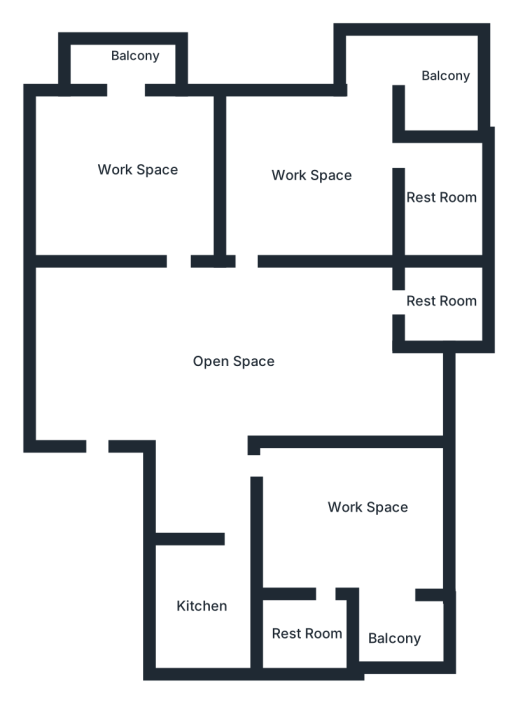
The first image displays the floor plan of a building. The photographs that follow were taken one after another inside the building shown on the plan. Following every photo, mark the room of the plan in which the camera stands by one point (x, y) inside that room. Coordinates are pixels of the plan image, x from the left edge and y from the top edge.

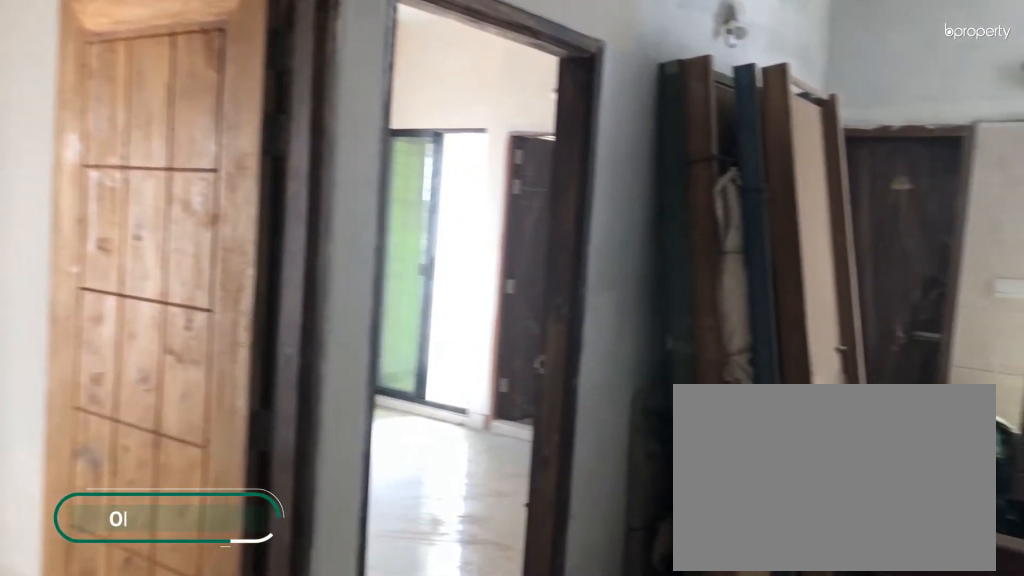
(227, 382)
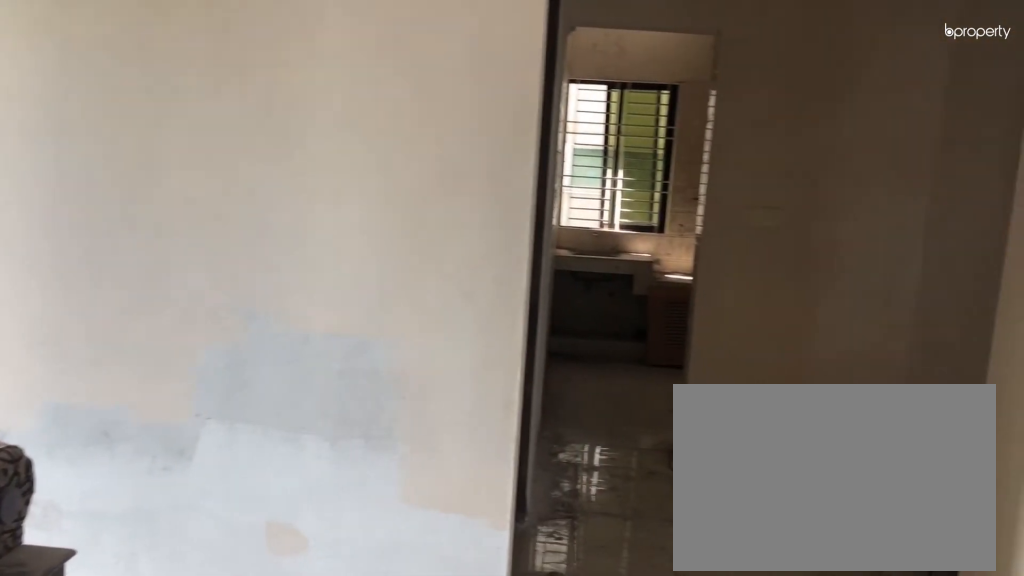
(227, 382)
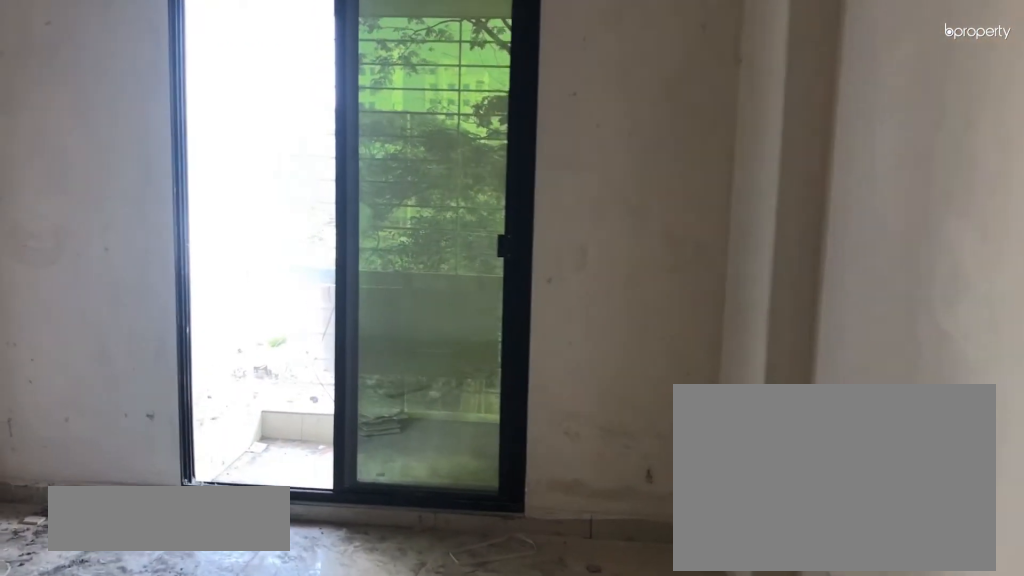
(137, 165)
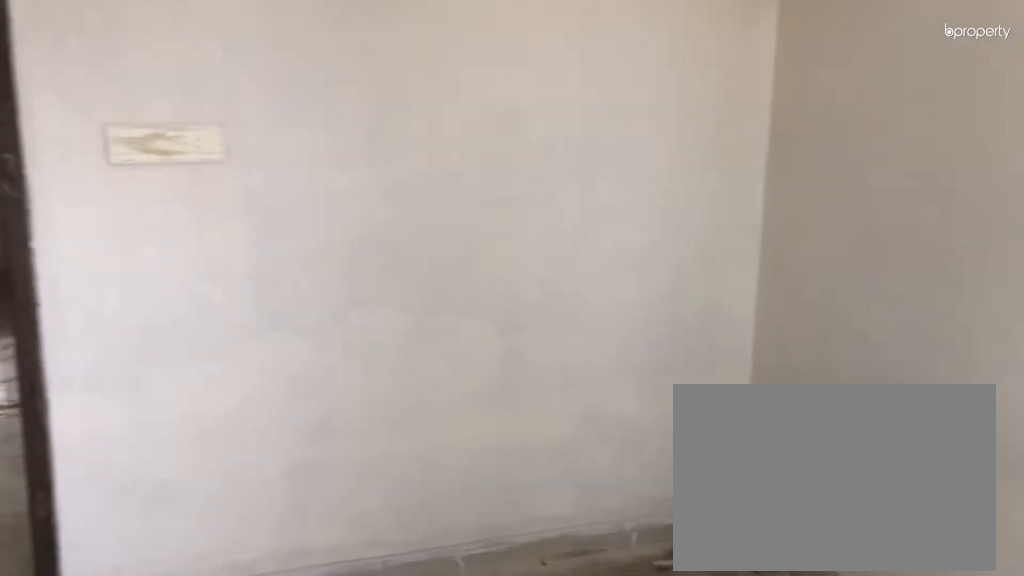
(137, 165)
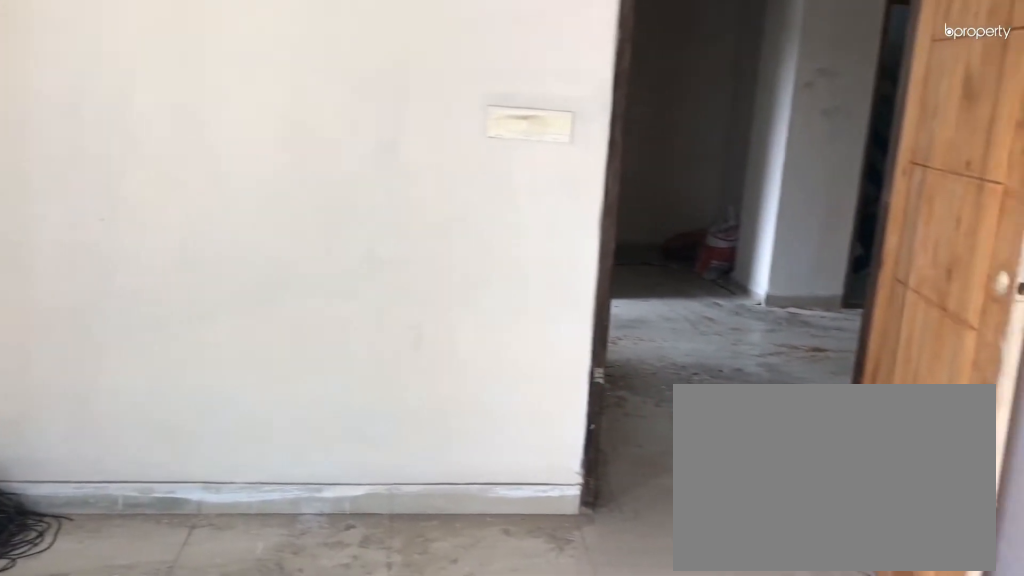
(303, 160)
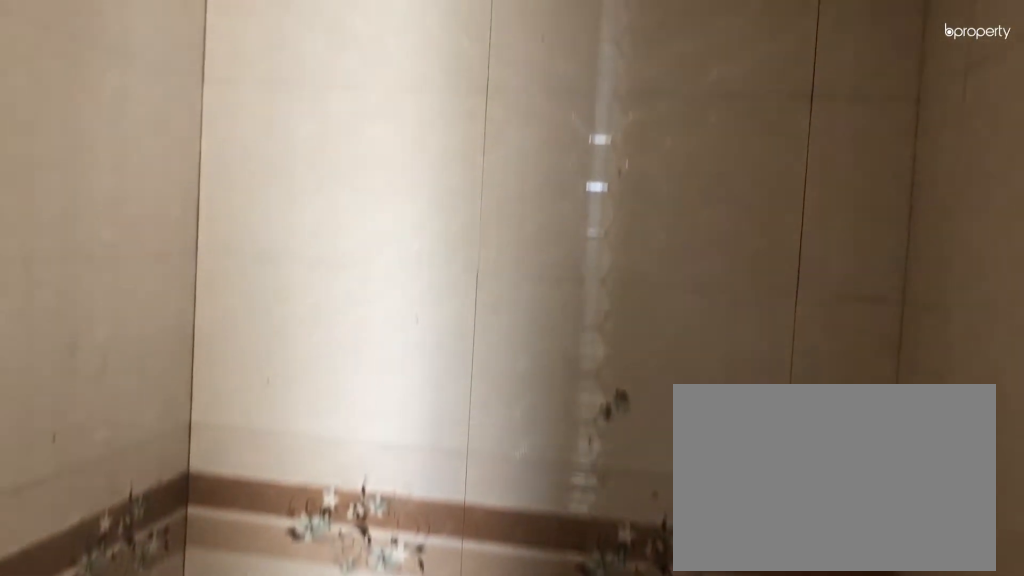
(446, 199)
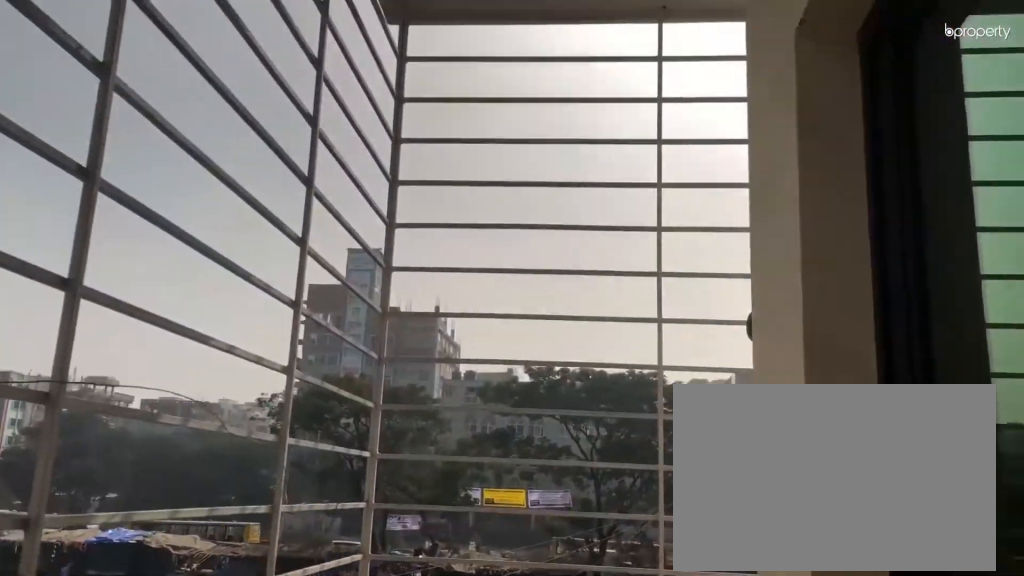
(447, 74)
